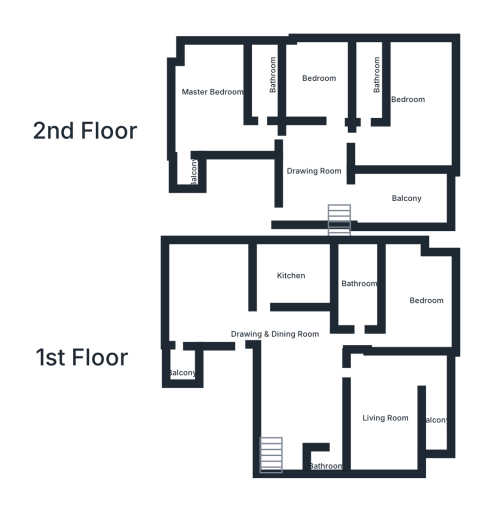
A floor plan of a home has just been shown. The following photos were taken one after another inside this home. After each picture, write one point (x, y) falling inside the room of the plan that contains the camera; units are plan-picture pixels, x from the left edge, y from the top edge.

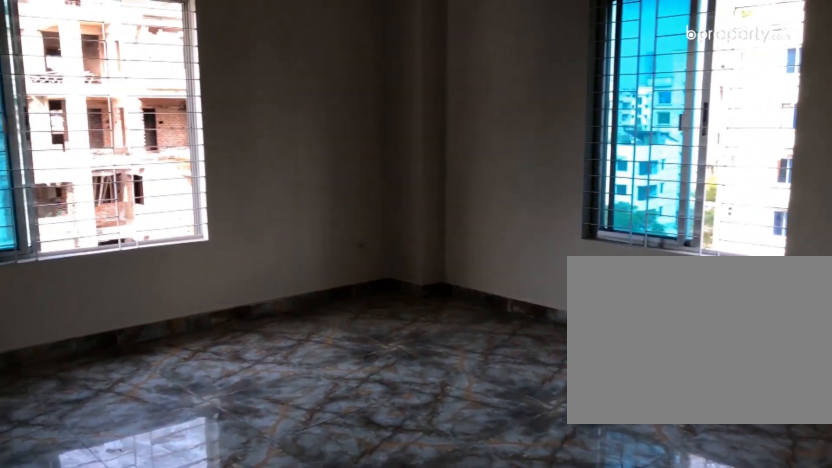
(229, 317)
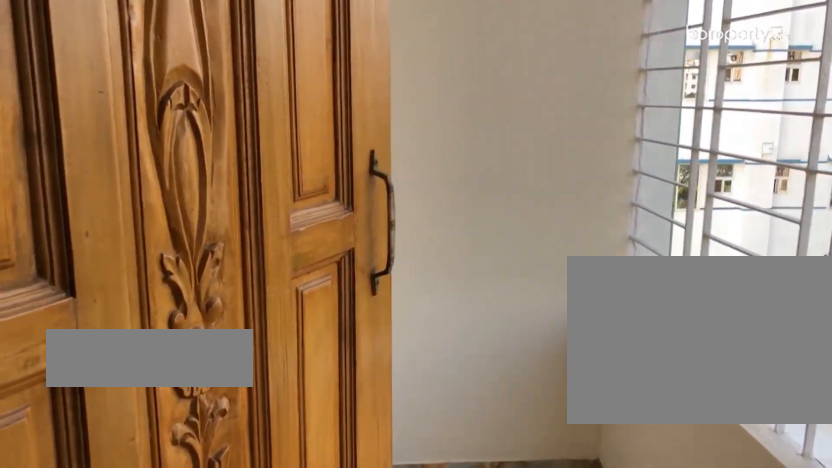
(190, 337)
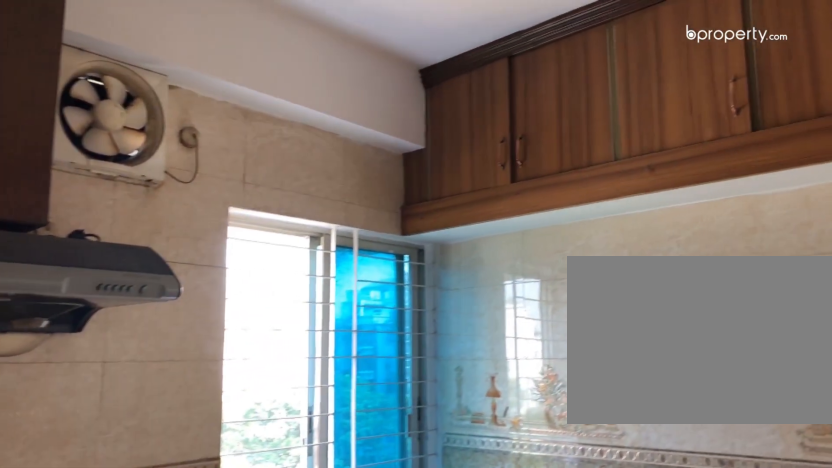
(289, 275)
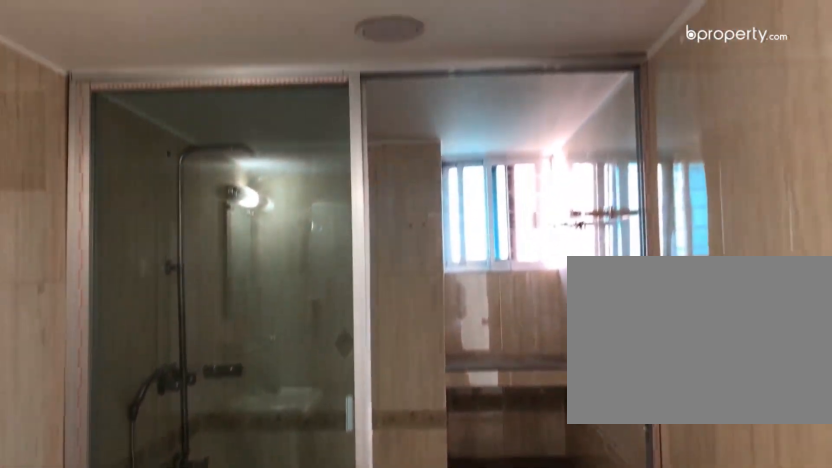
(358, 292)
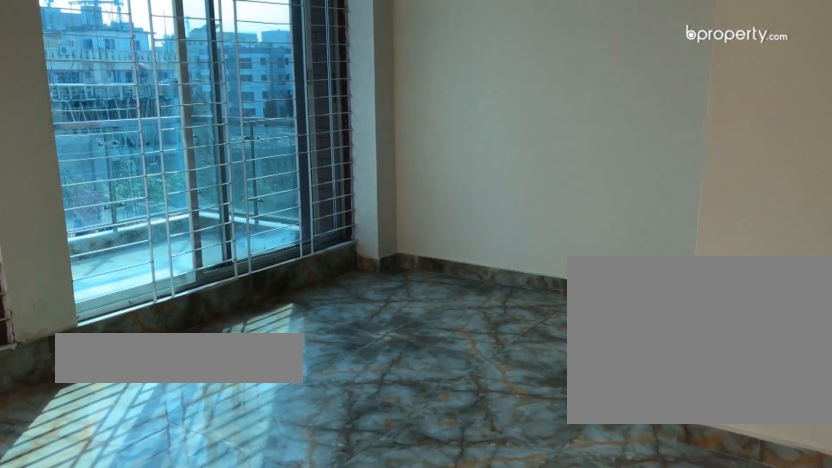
(388, 409)
